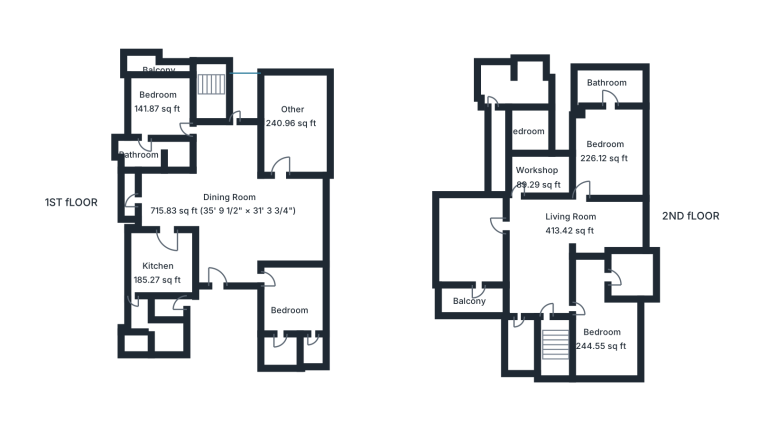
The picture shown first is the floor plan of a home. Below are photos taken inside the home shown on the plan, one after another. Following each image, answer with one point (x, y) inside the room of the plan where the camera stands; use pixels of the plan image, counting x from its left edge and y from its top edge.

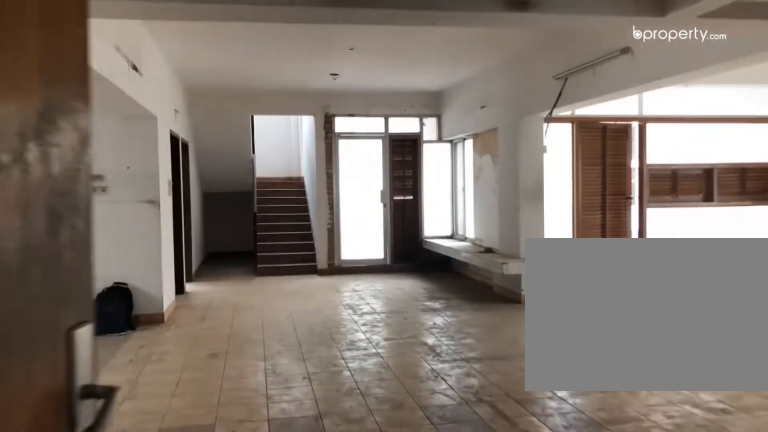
(218, 259)
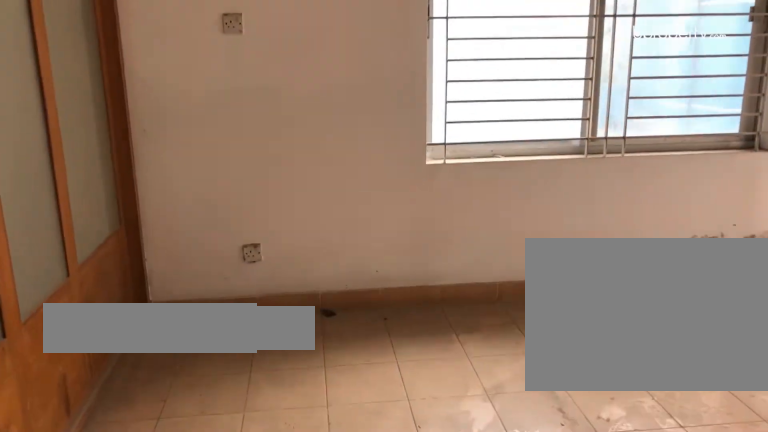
(285, 293)
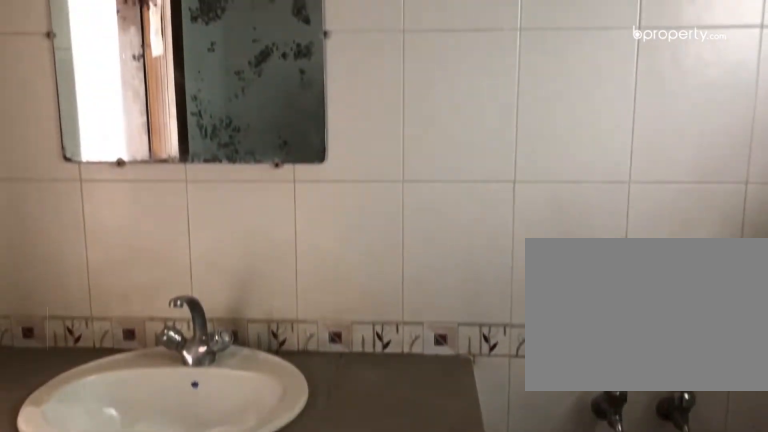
(282, 353)
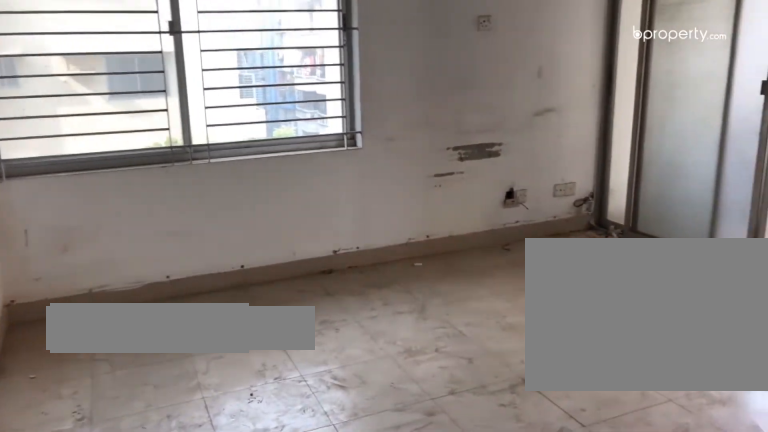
(159, 106)
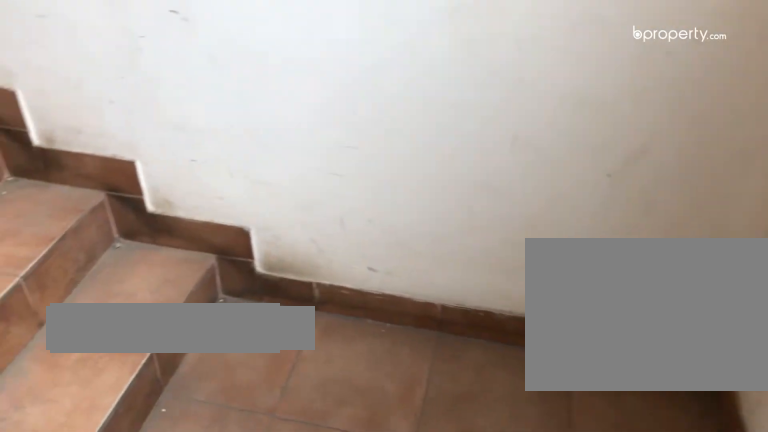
(551, 357)
